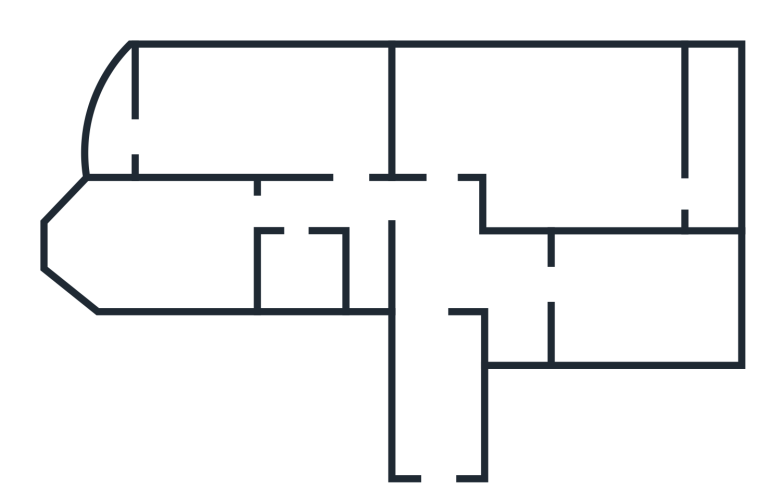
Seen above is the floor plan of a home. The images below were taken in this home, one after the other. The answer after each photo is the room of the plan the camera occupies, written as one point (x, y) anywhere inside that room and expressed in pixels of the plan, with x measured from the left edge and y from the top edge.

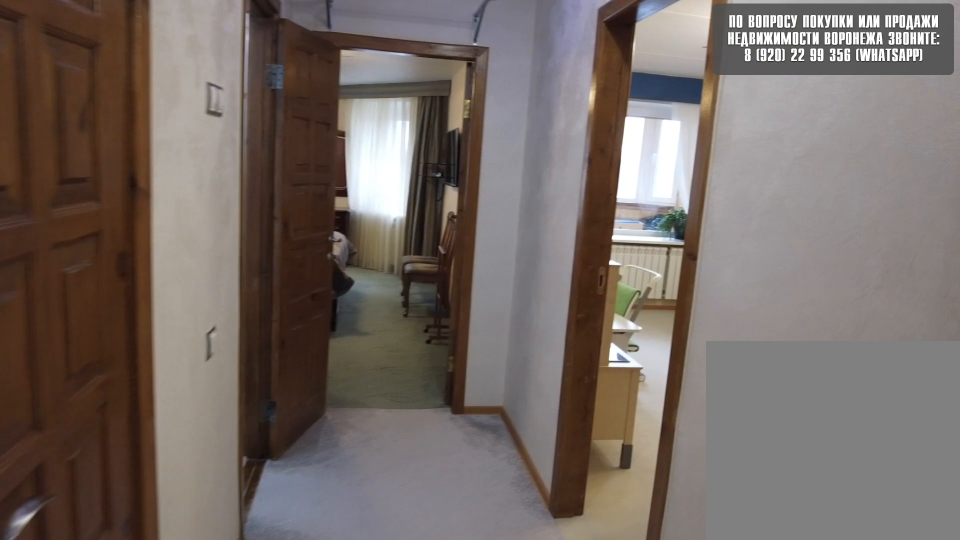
(439, 215)
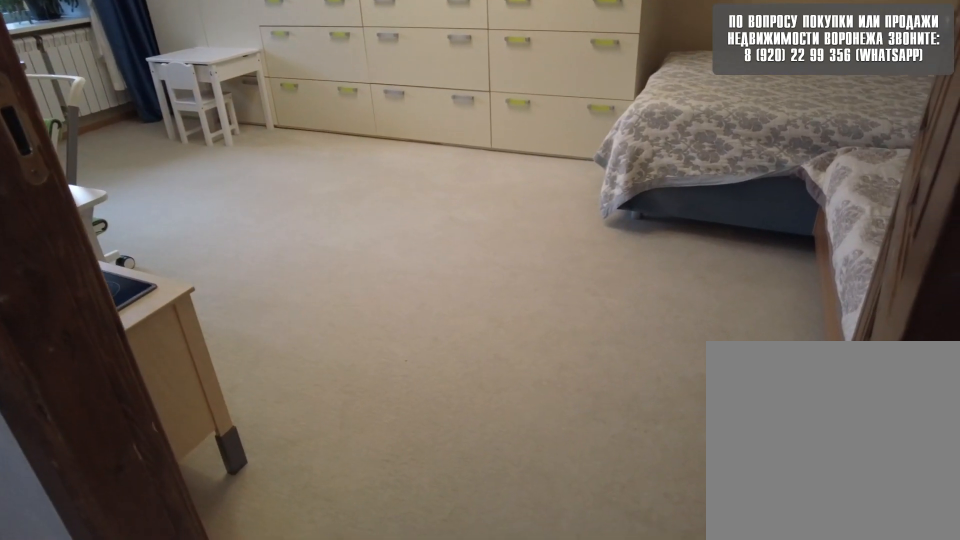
(349, 202)
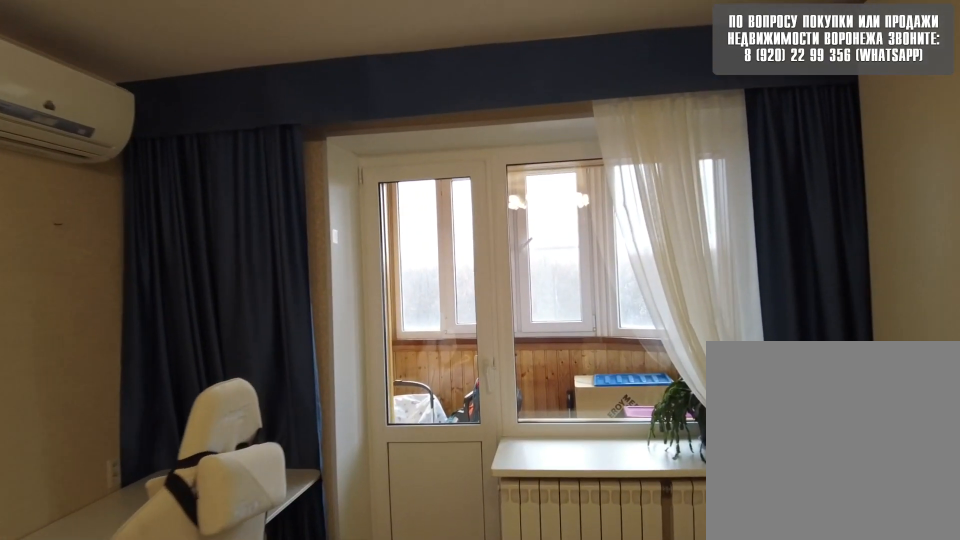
(315, 121)
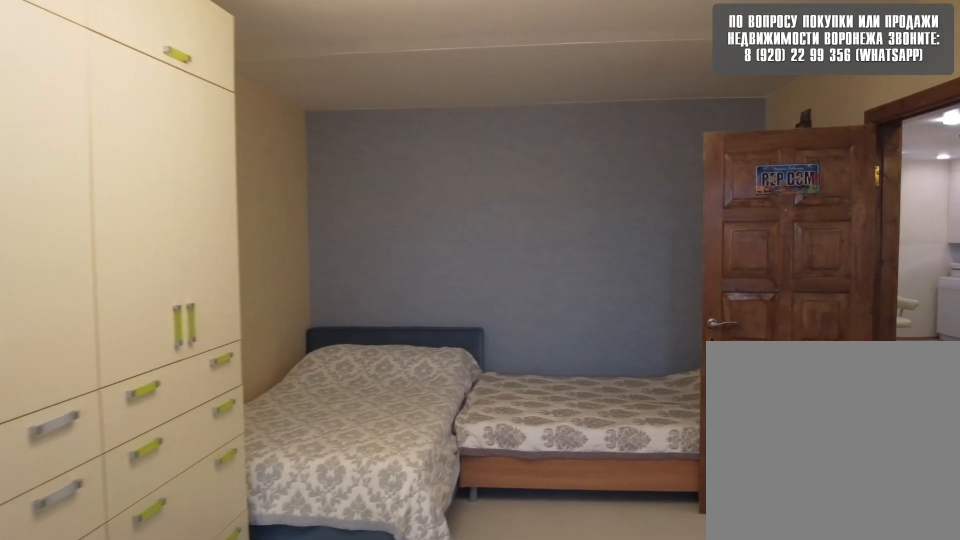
(315, 121)
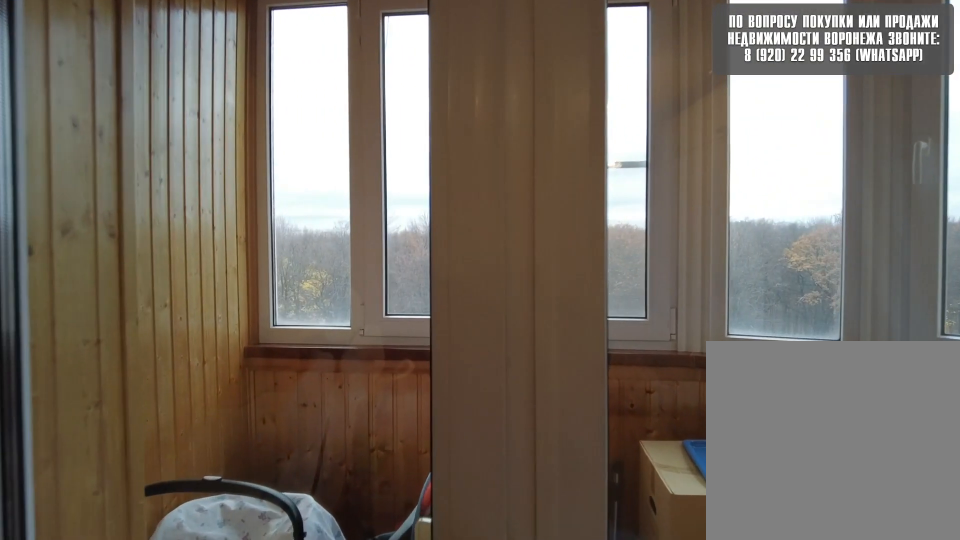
(186, 124)
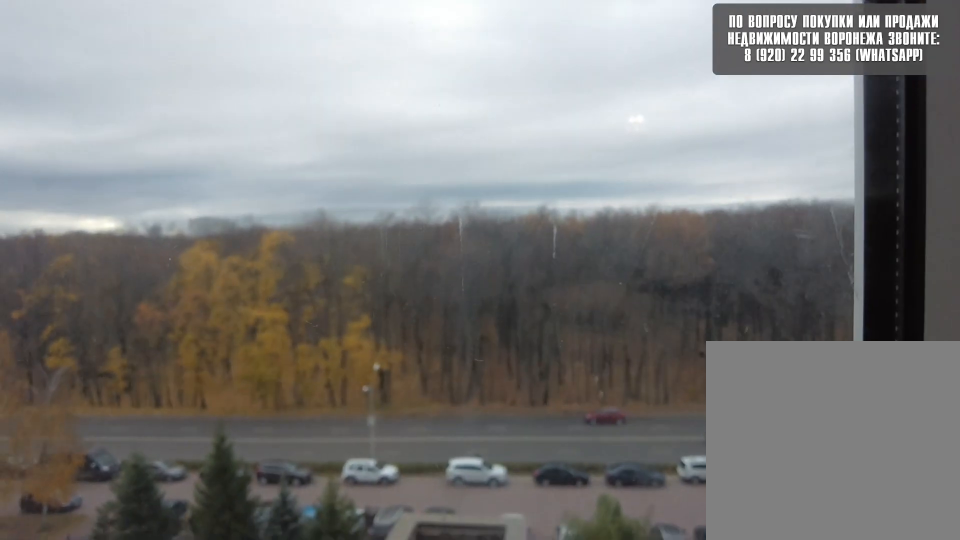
(119, 127)
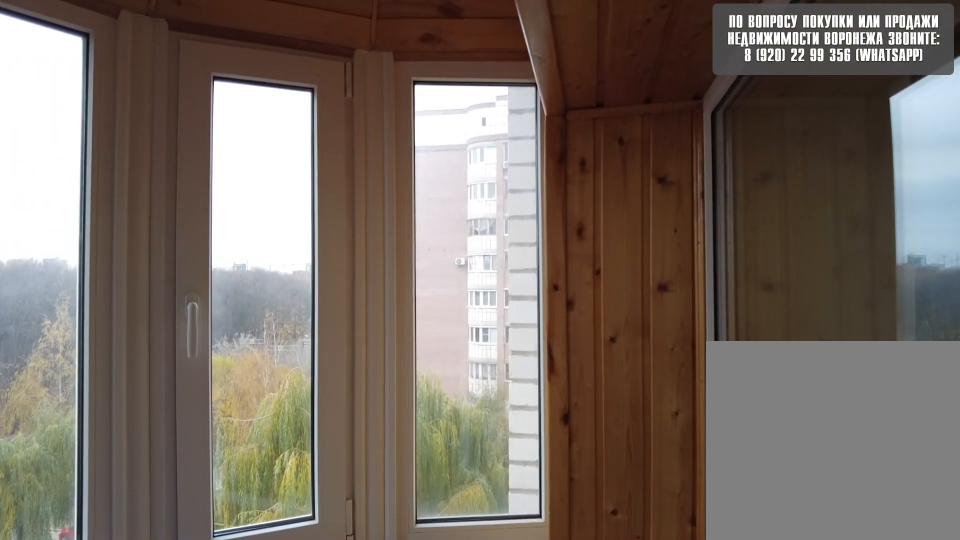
(119, 127)
